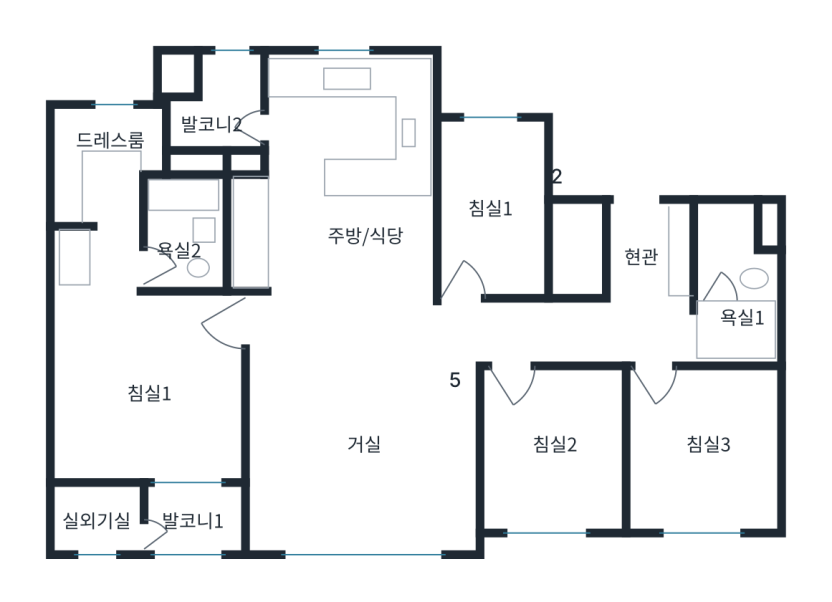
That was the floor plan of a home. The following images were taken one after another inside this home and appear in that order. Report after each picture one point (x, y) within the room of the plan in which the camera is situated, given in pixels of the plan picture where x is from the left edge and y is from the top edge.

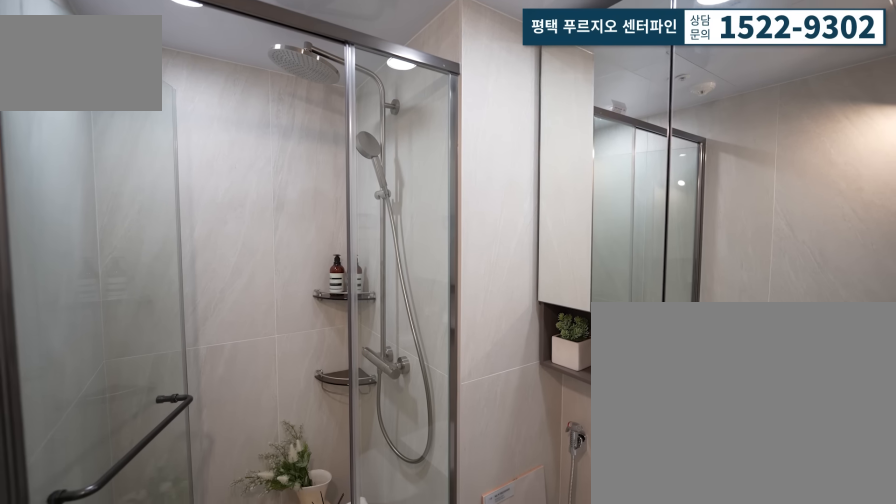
(722, 310)
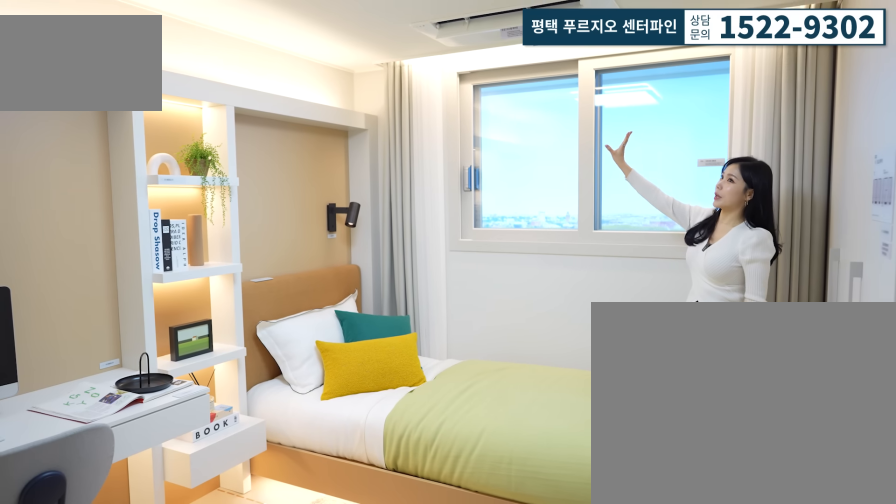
(706, 453)
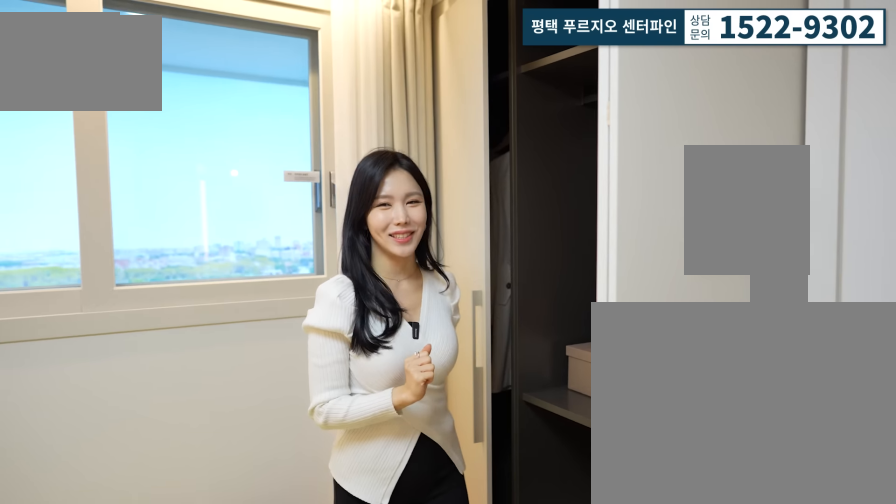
(706, 453)
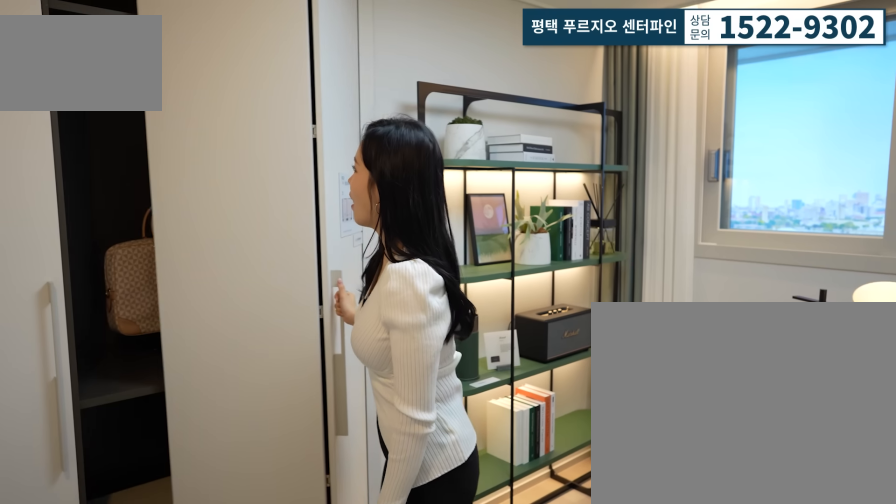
(558, 469)
